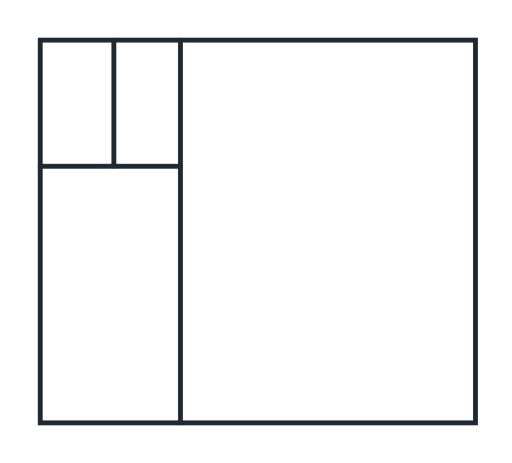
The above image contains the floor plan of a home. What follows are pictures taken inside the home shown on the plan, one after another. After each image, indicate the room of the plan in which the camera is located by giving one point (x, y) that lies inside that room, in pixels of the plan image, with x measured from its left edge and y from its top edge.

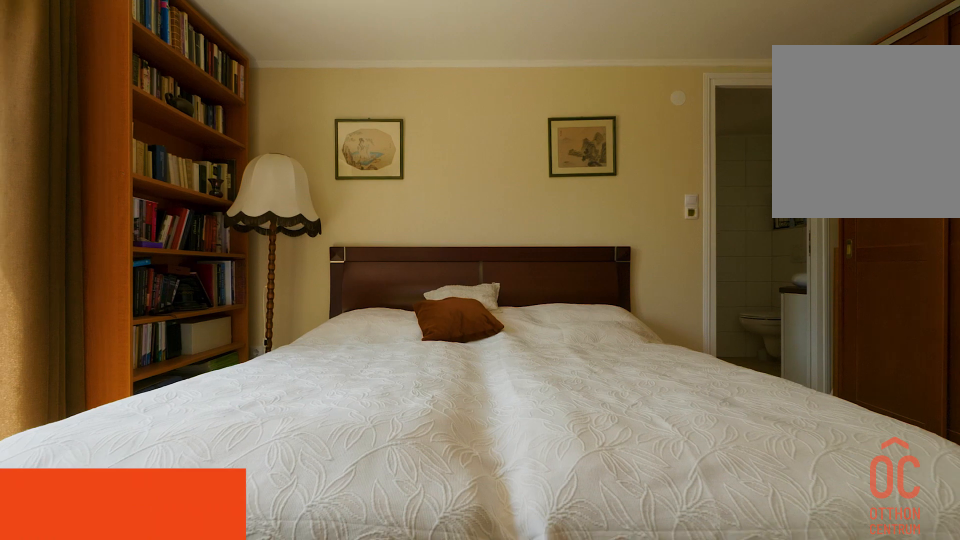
(337, 249)
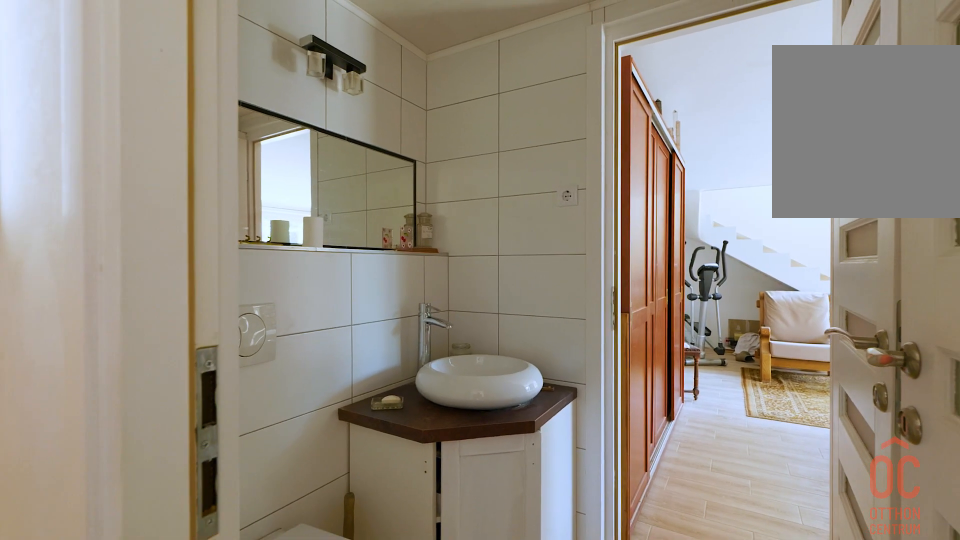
(129, 107)
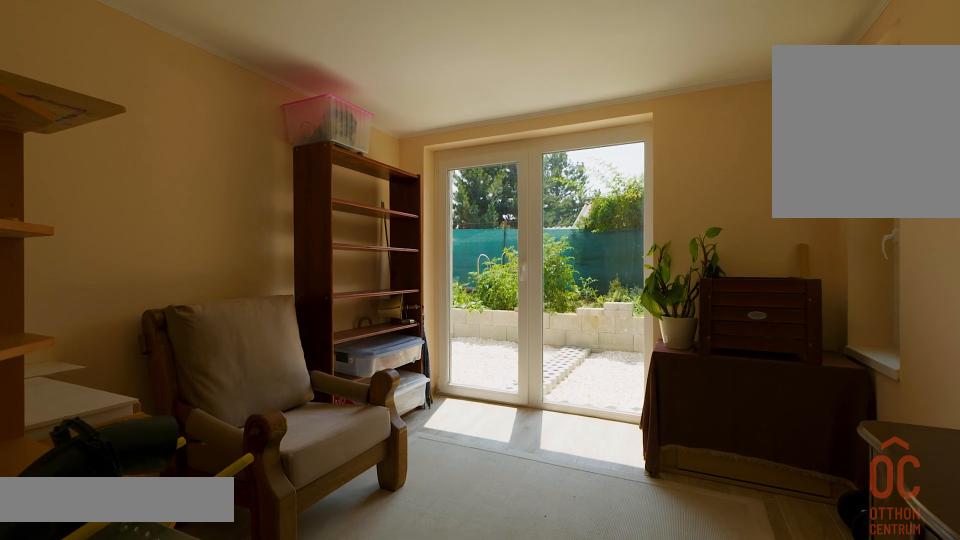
(118, 326)
